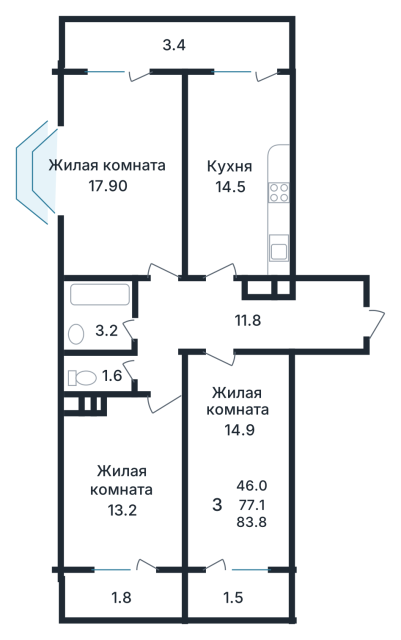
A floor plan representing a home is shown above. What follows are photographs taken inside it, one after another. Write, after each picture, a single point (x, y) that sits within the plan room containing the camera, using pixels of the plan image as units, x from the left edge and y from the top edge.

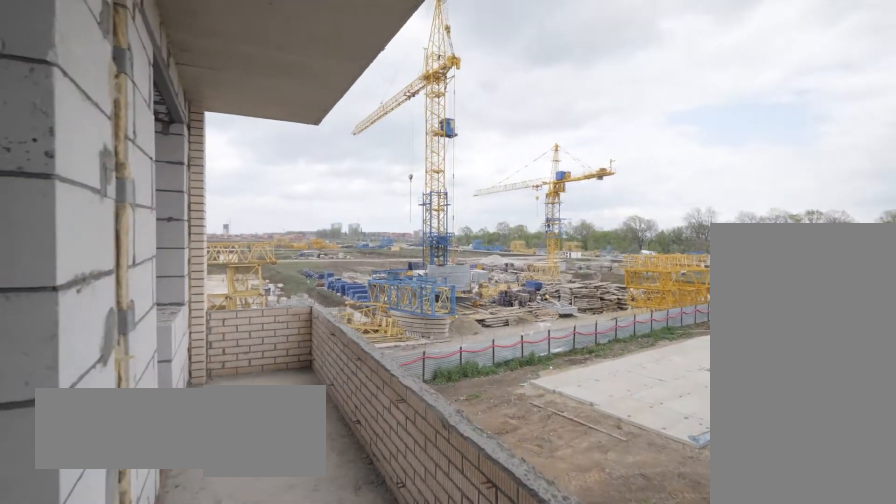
(176, 44)
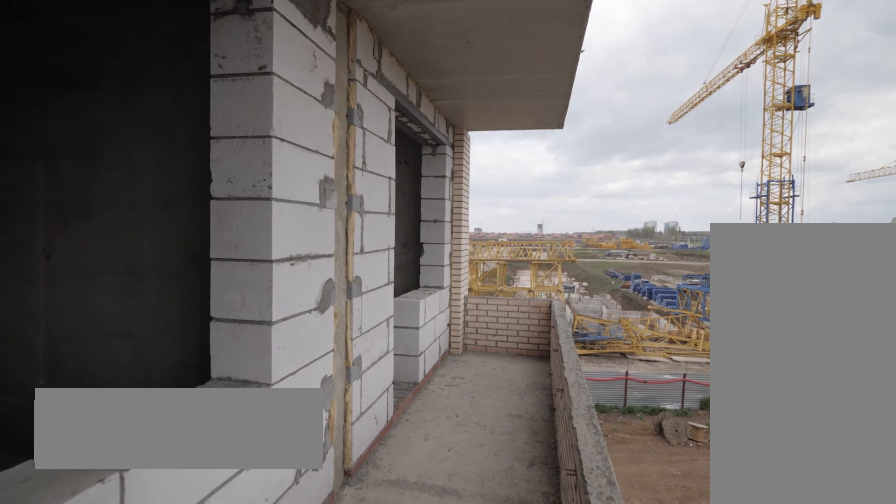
(176, 44)
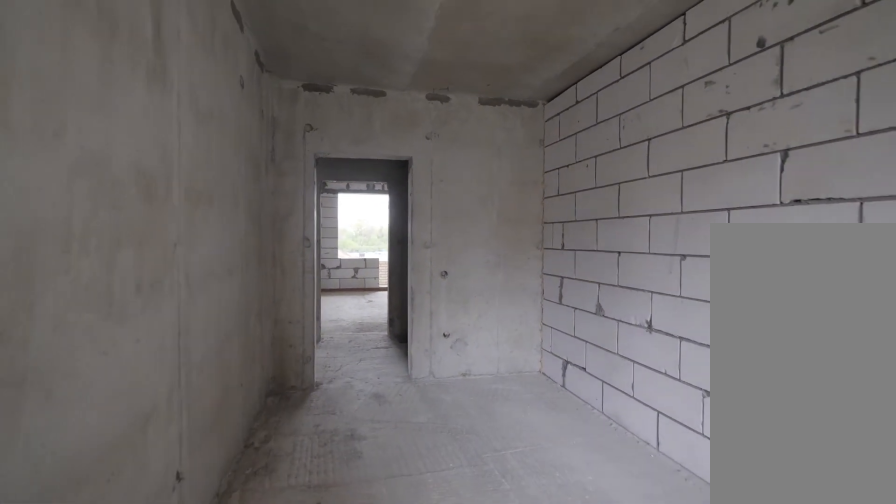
(238, 460)
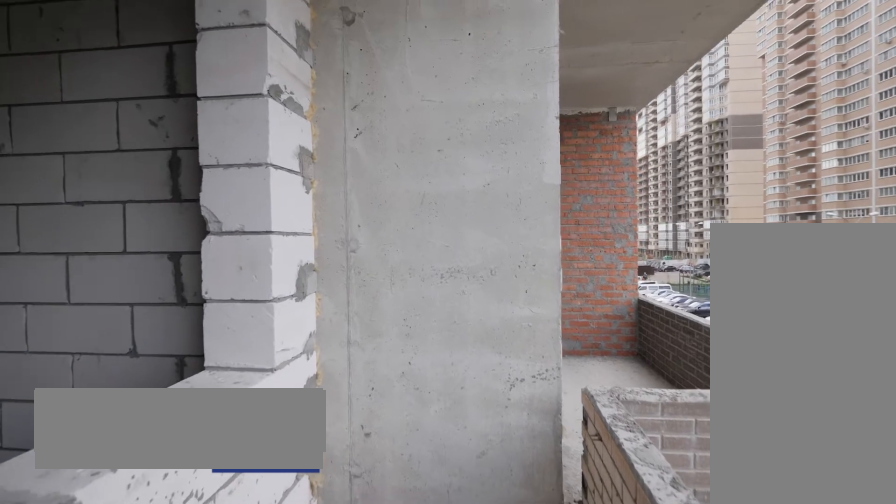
(234, 596)
